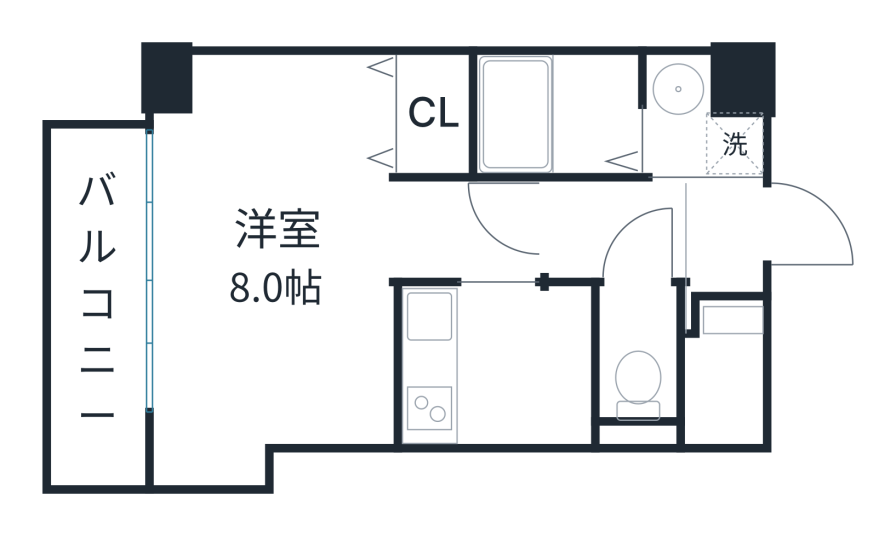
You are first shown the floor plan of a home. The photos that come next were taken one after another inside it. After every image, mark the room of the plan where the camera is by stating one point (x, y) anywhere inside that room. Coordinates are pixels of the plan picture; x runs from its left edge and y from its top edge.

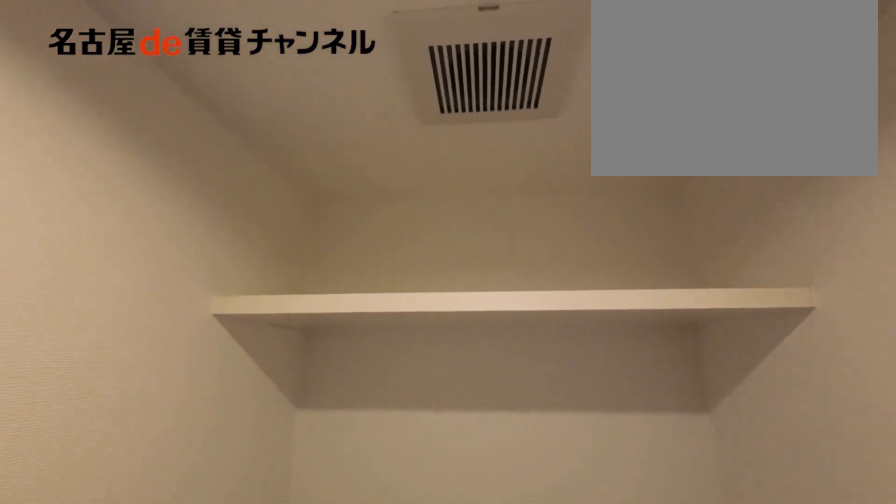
(638, 355)
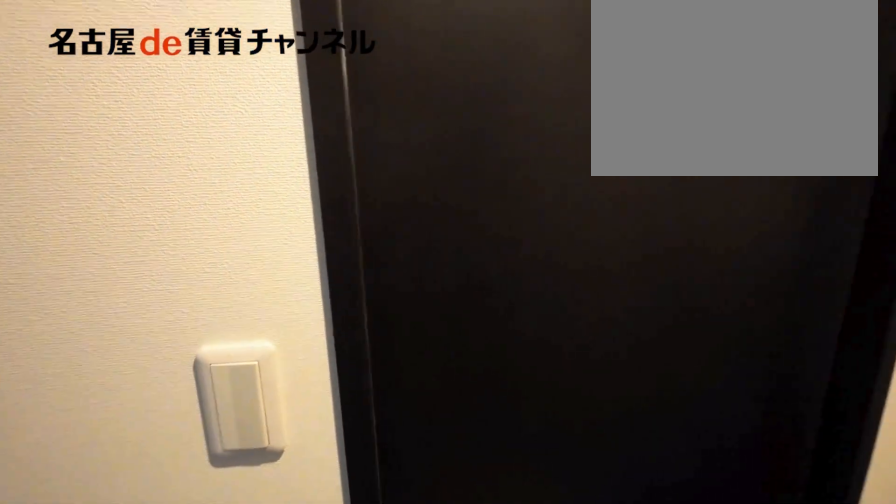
(617, 231)
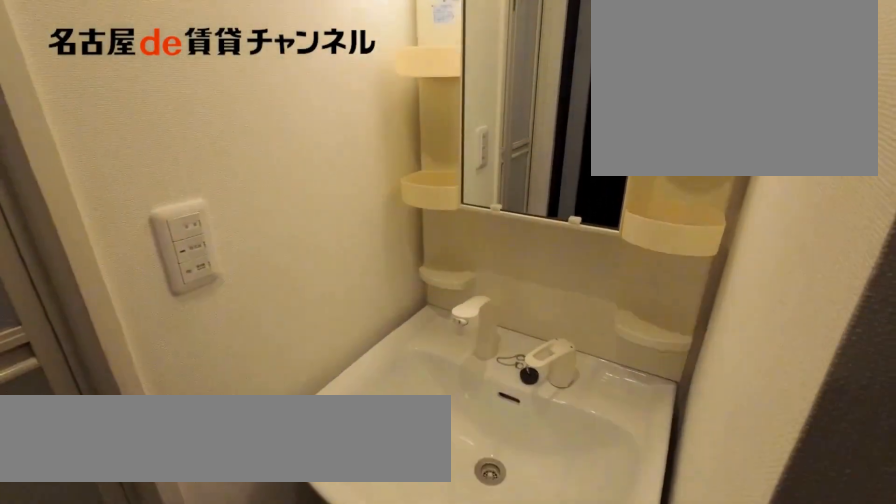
(696, 122)
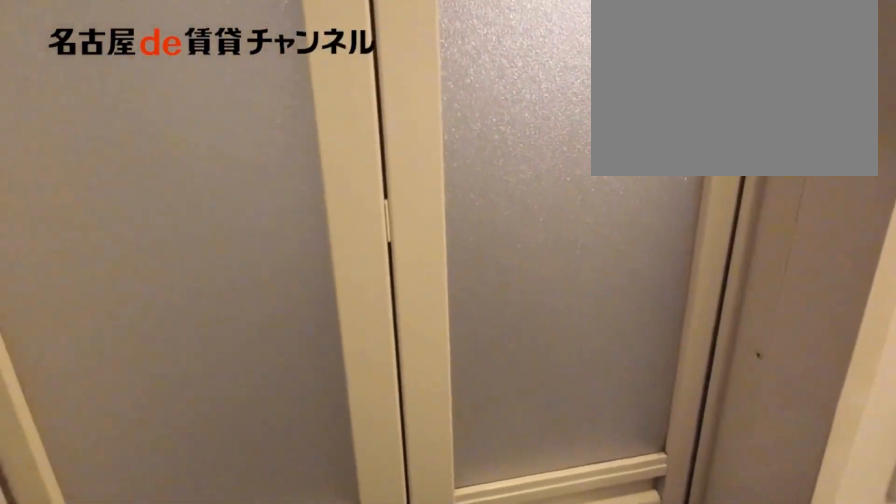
(696, 122)
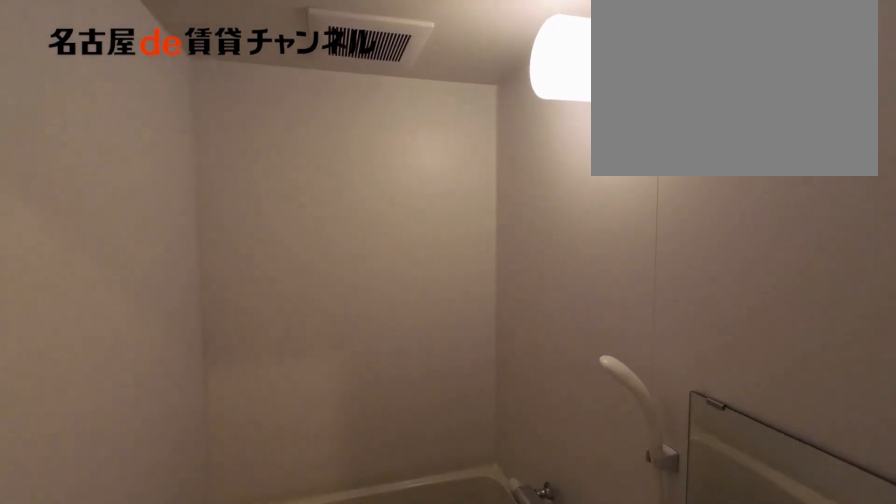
(558, 114)
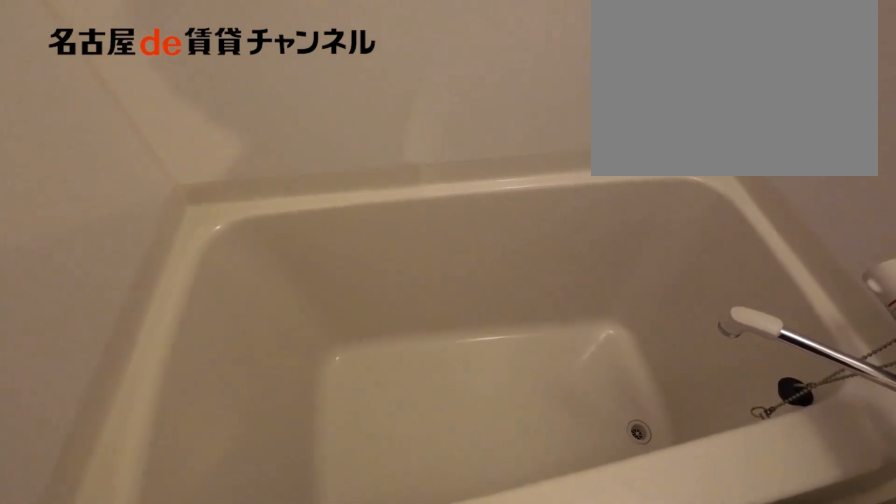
(558, 114)
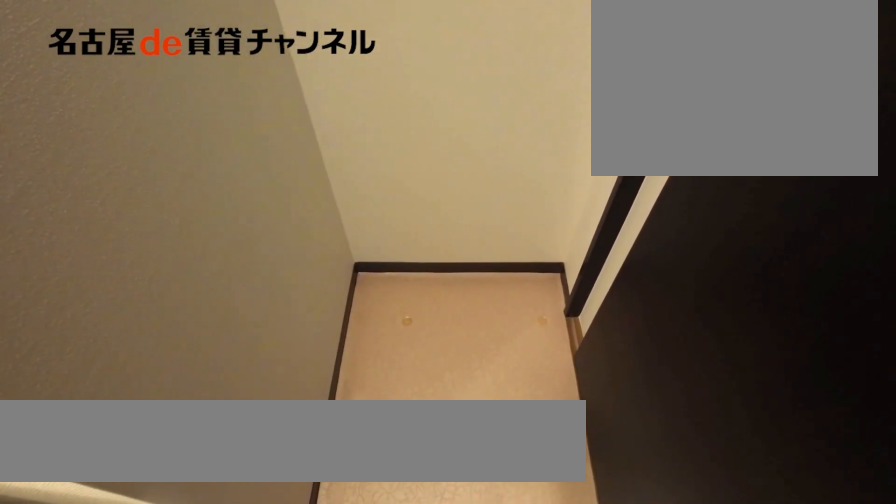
(696, 122)
